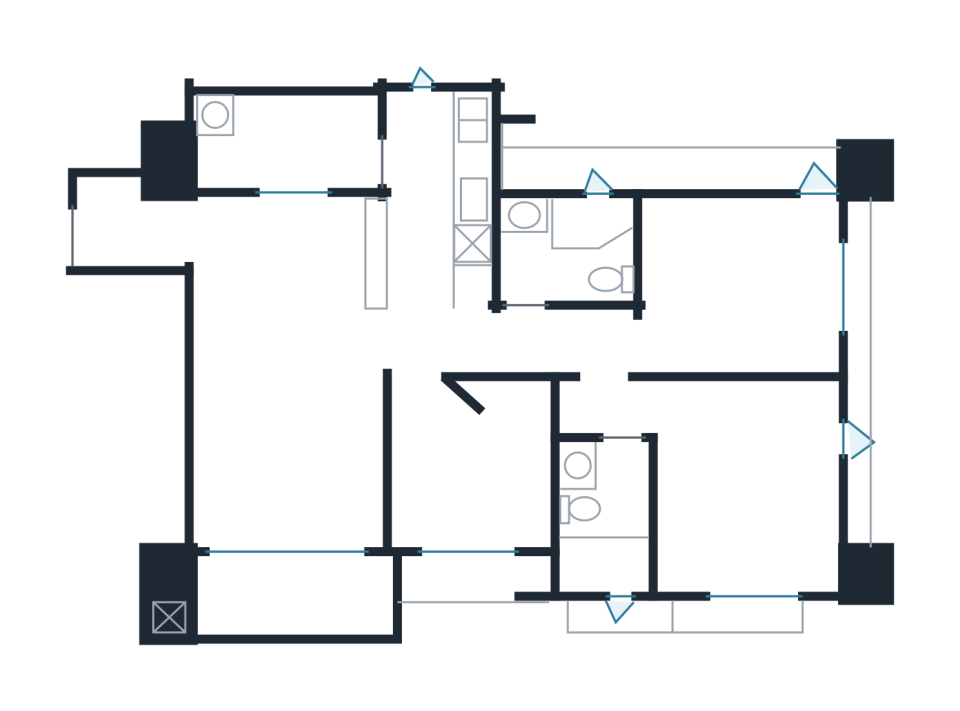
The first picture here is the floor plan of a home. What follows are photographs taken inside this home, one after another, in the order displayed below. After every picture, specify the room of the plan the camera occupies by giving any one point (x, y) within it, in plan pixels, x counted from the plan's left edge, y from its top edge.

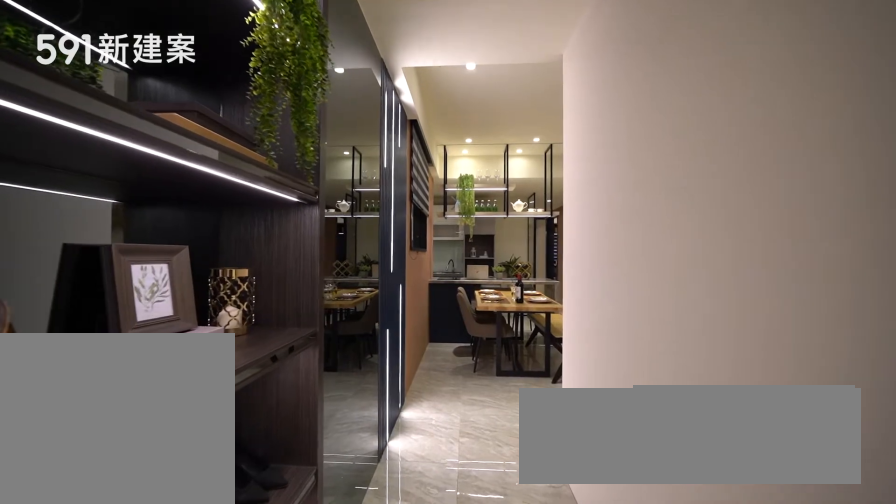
(133, 217)
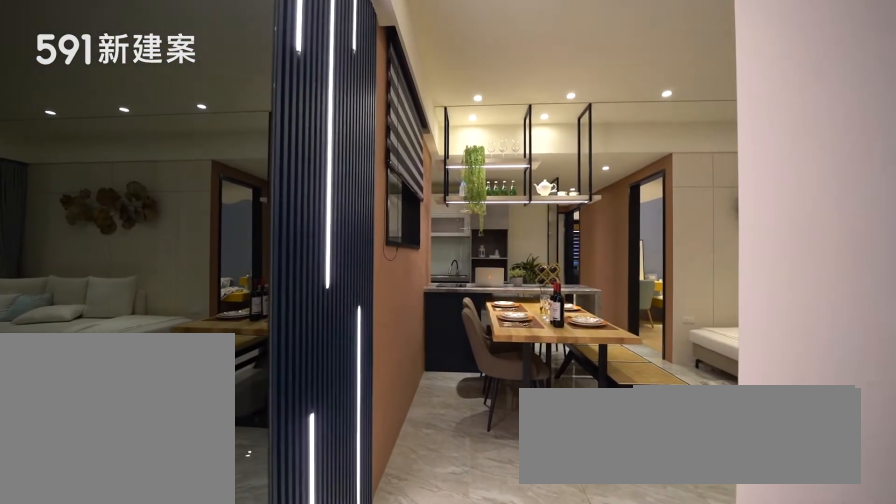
(133, 217)
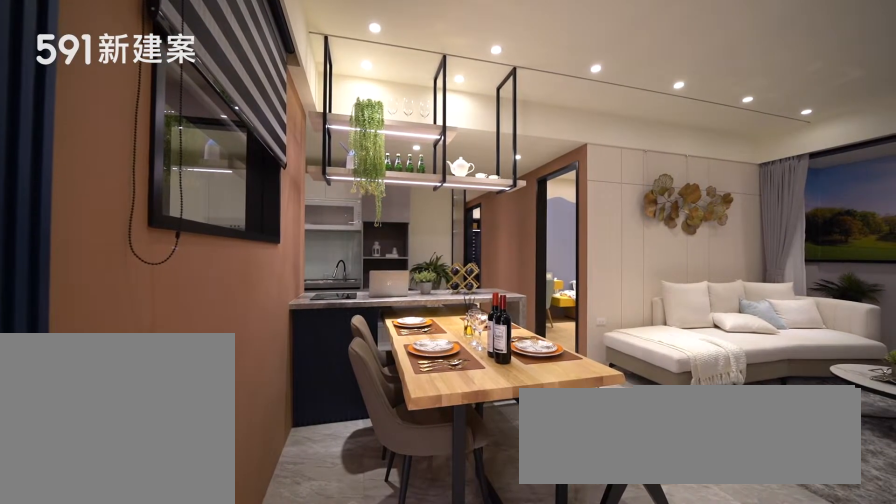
(296, 259)
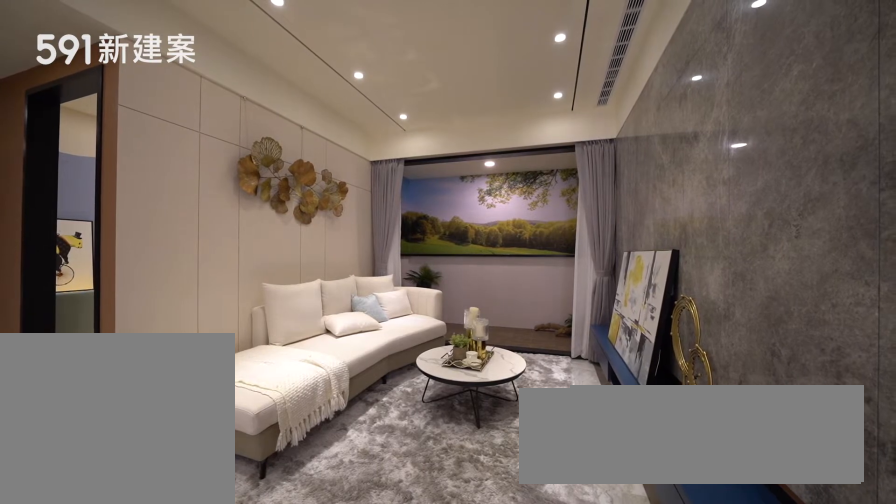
(291, 445)
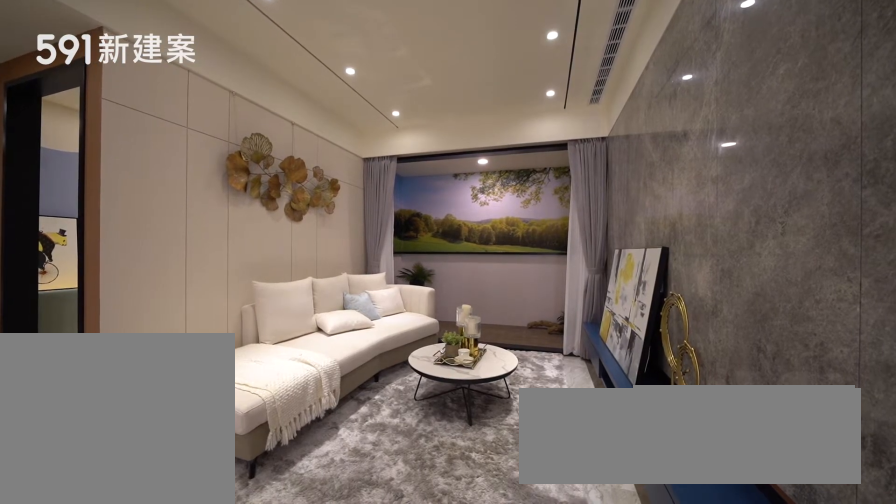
(291, 445)
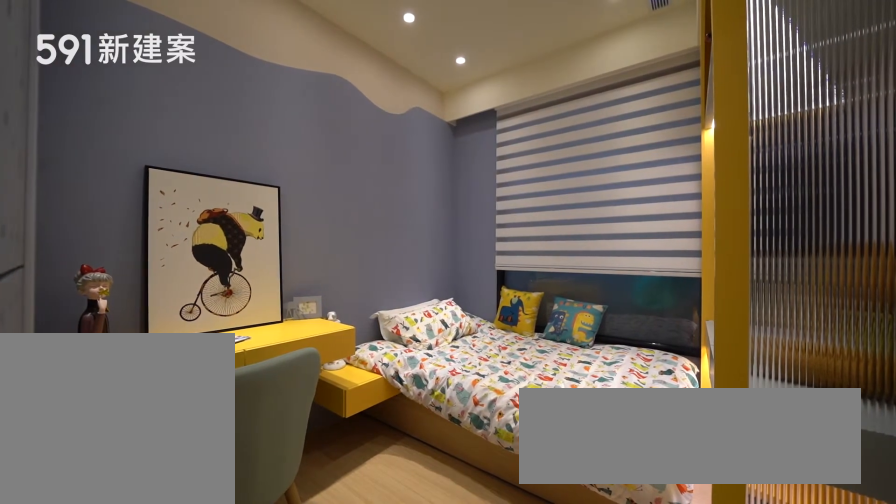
(477, 465)
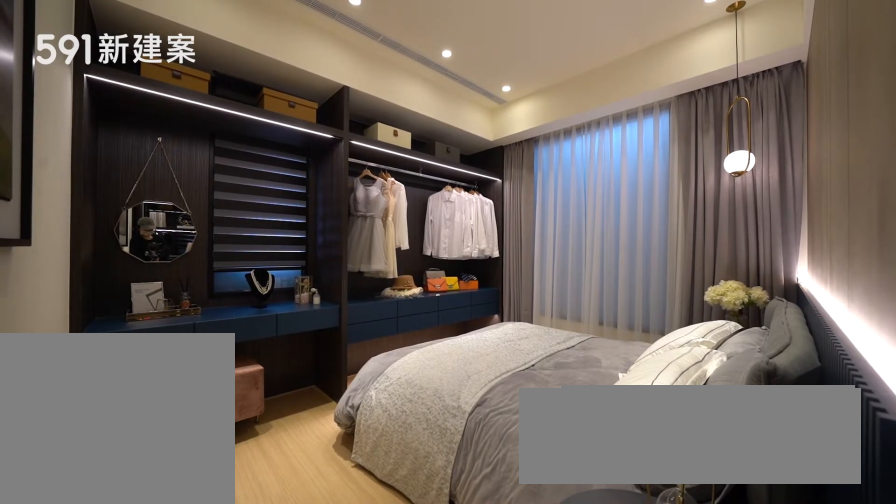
(730, 478)
